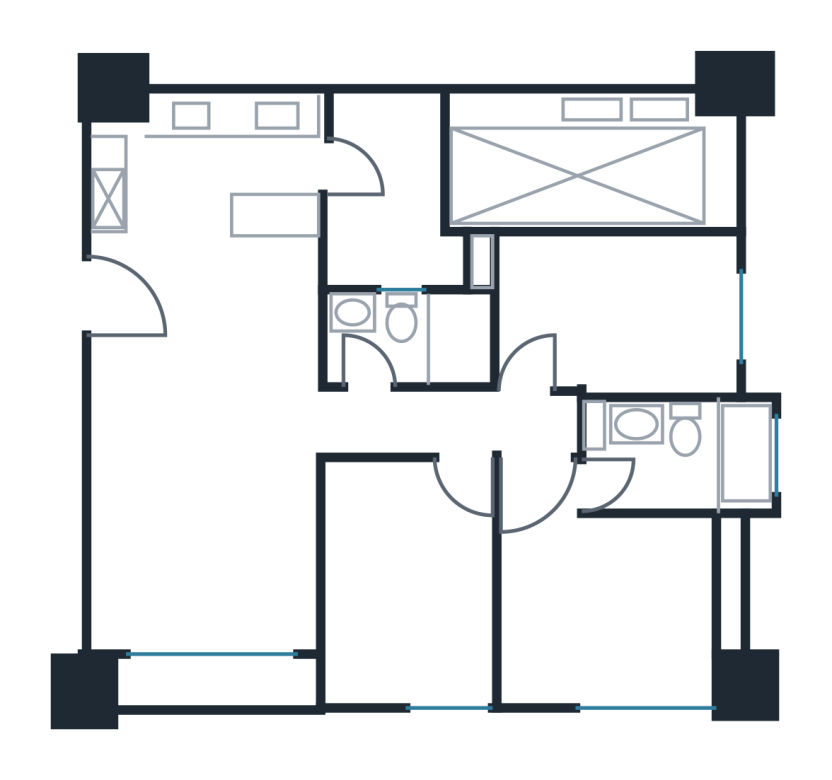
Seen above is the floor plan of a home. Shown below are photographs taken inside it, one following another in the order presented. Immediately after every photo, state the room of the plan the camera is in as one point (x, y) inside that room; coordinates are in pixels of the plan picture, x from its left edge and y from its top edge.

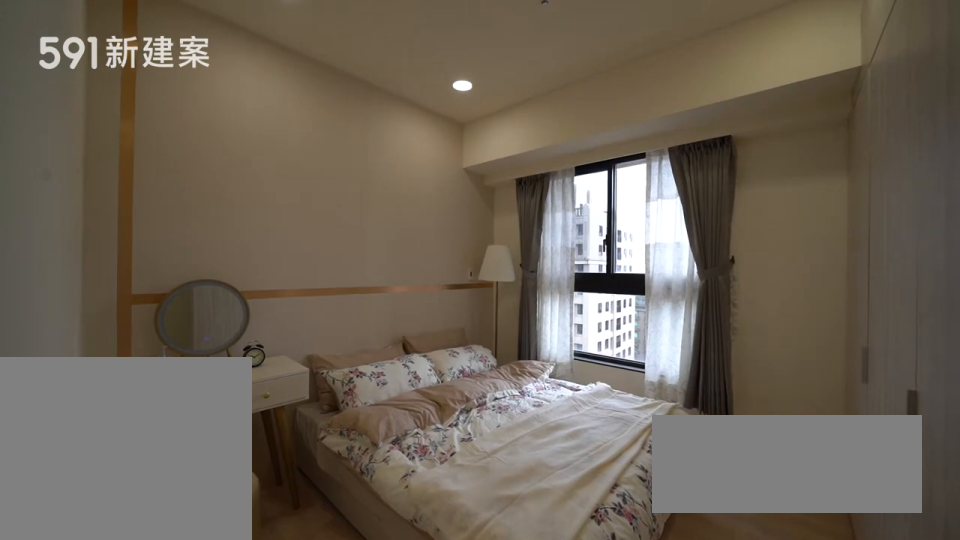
(602, 597)
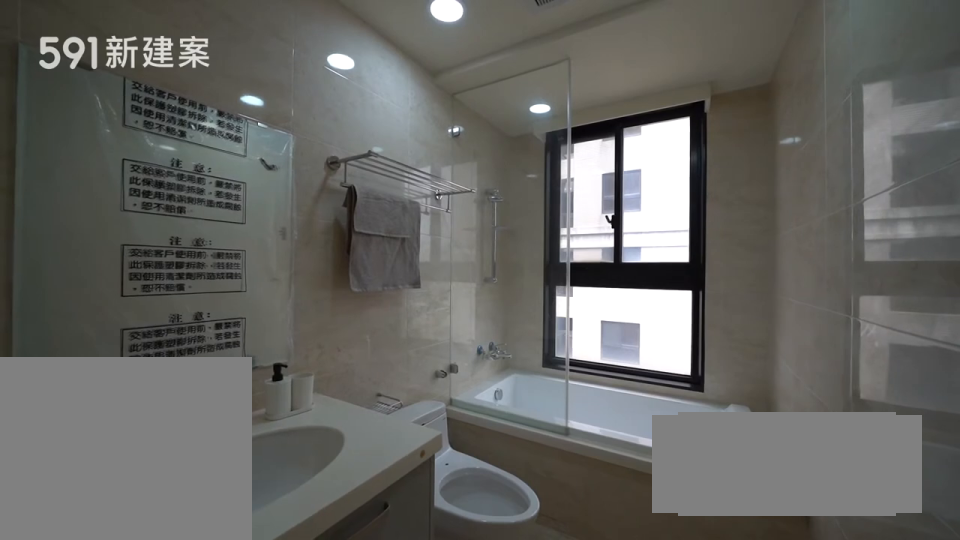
(685, 456)
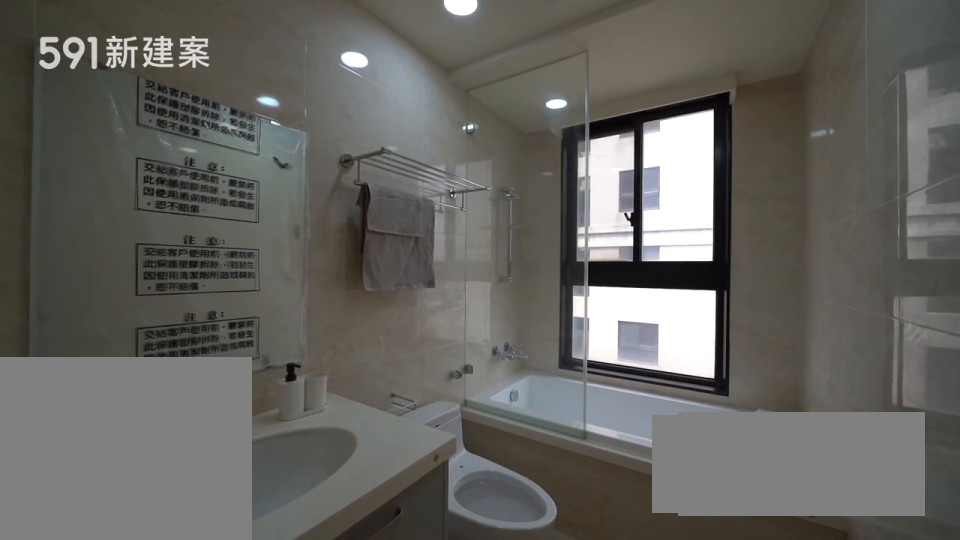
(685, 456)
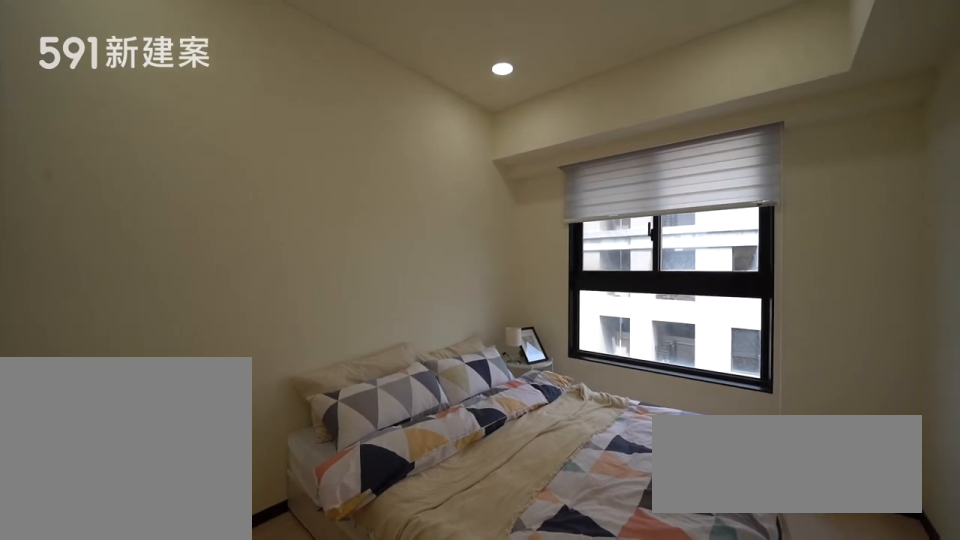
(620, 314)
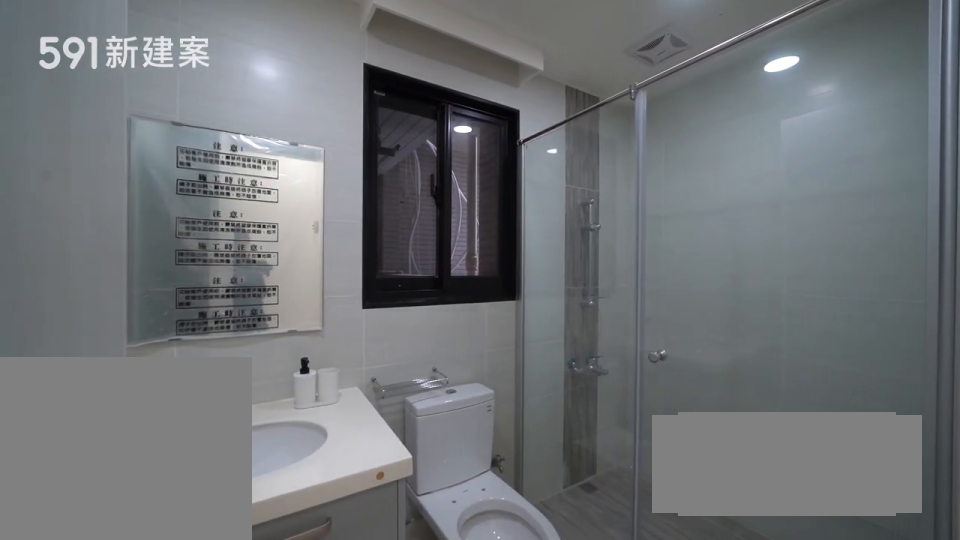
(414, 337)
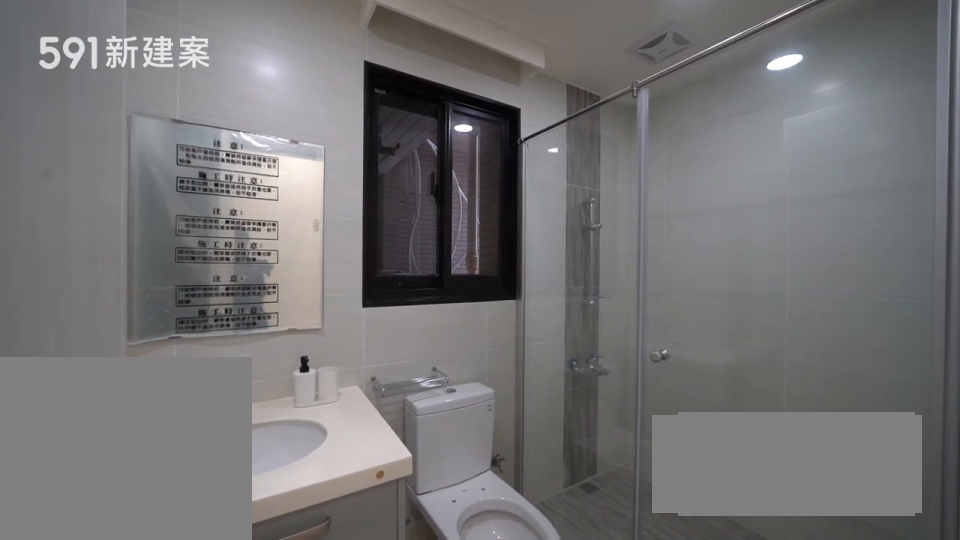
(414, 337)
